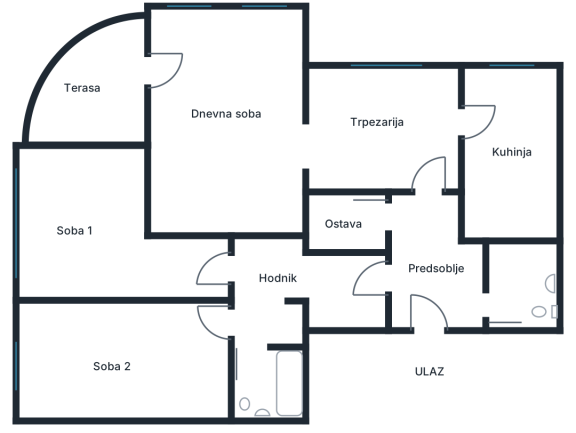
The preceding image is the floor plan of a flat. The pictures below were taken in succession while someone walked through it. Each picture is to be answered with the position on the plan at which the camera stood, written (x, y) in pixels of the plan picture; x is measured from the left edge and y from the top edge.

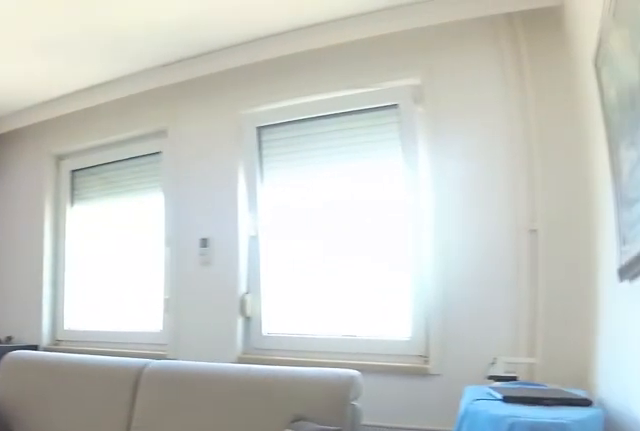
(302, 157)
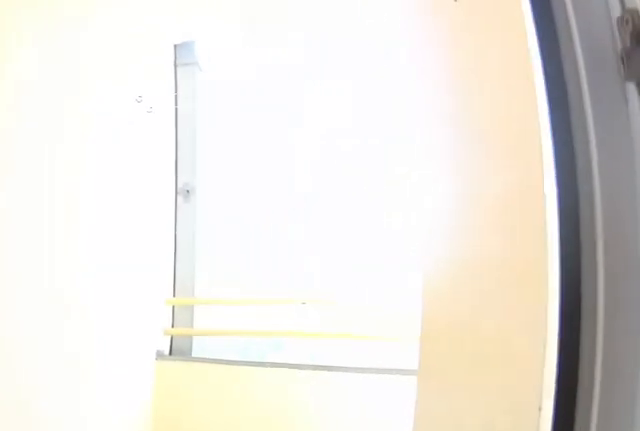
(174, 74)
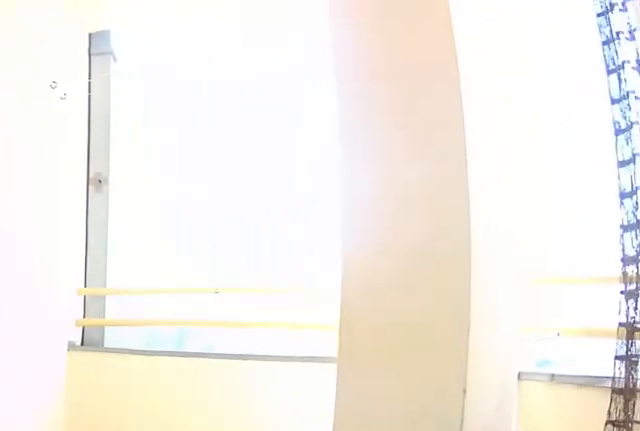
(172, 77)
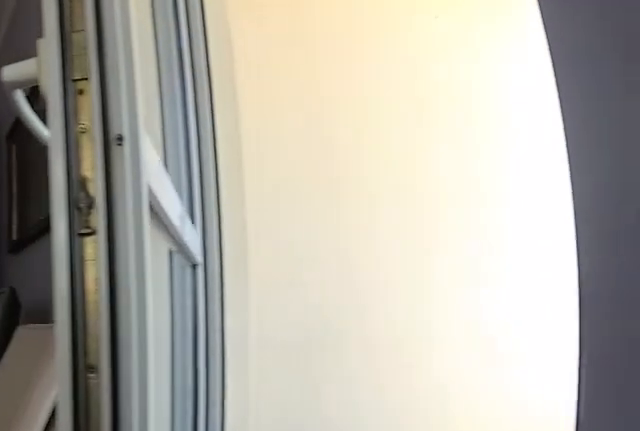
(164, 57)
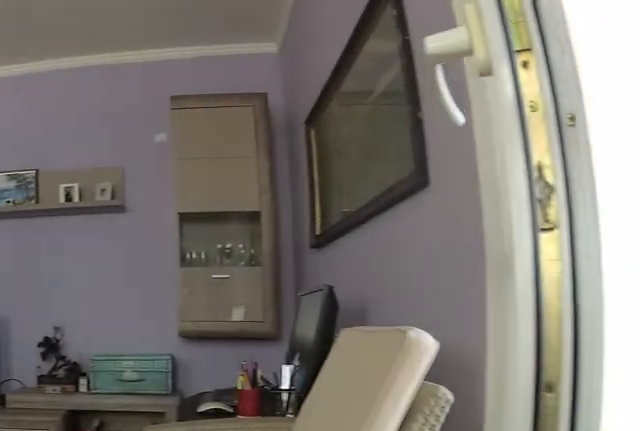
(161, 57)
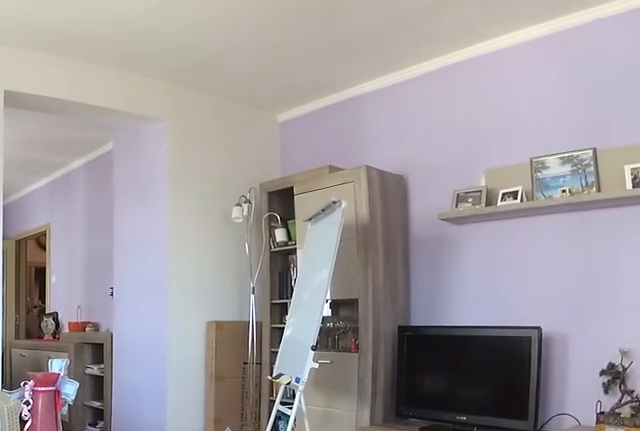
(159, 67)
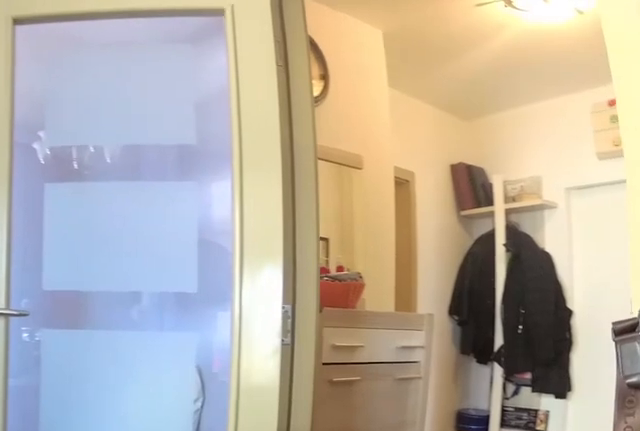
(391, 149)
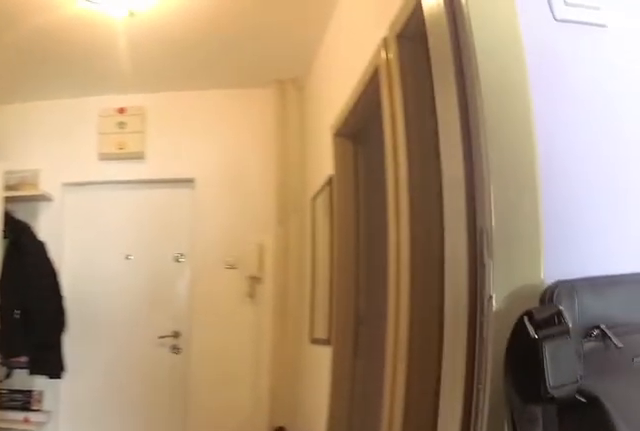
(414, 156)
